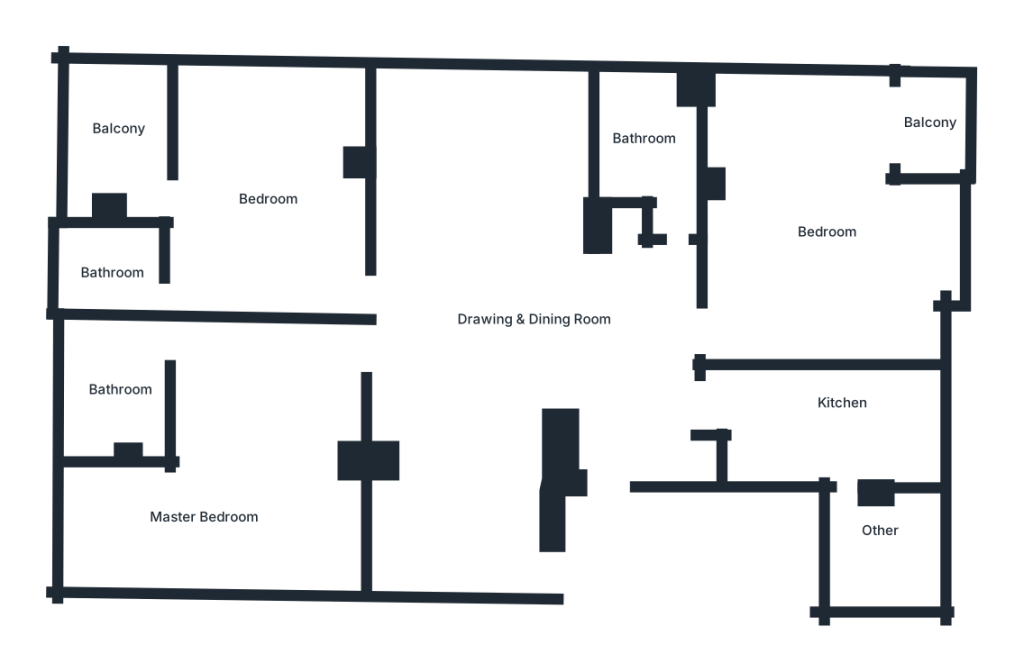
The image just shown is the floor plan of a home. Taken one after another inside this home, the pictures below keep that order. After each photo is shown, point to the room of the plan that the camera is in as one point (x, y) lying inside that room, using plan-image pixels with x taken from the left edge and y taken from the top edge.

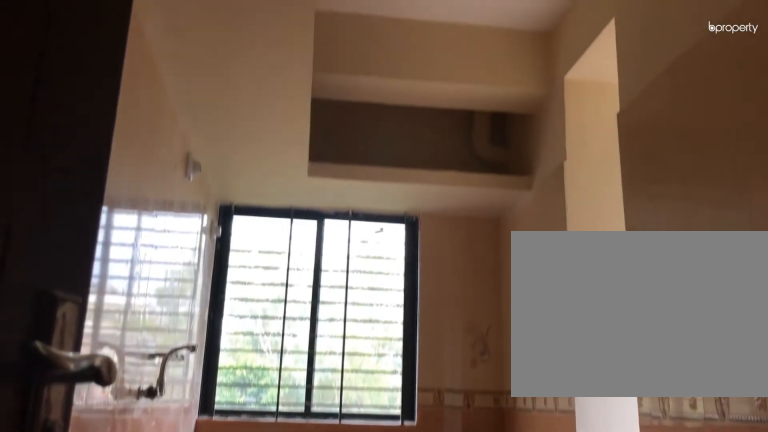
(845, 417)
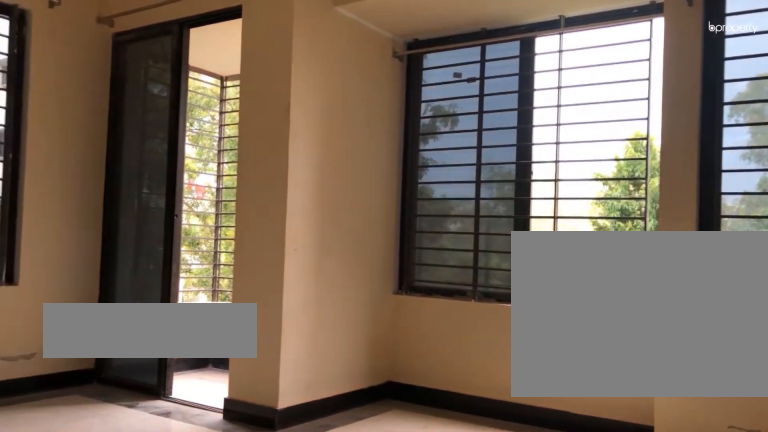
(812, 226)
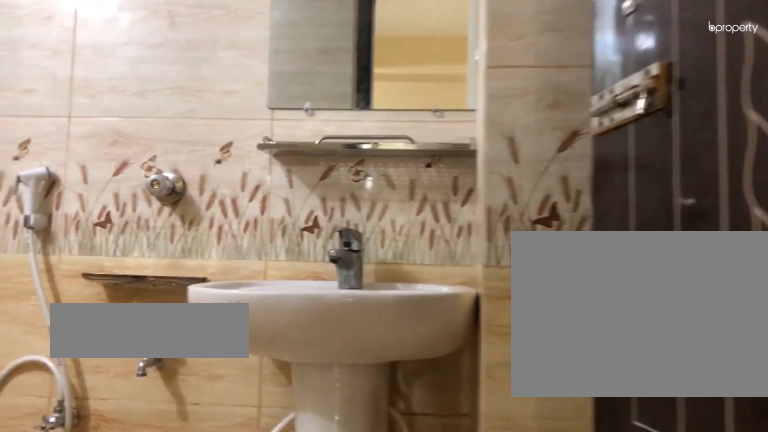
(135, 413)
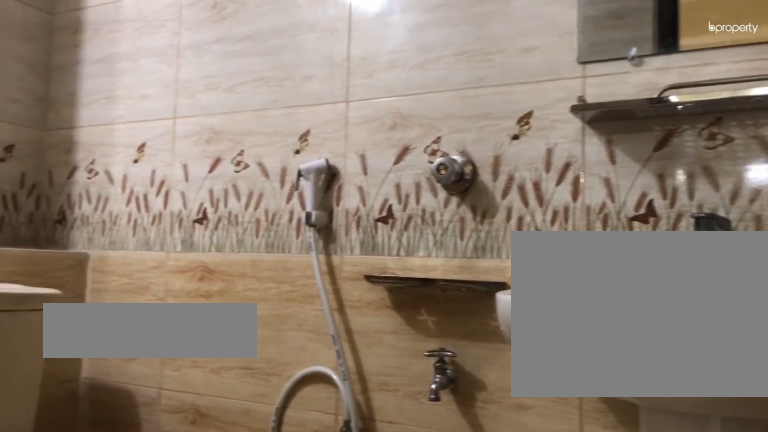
(135, 413)
